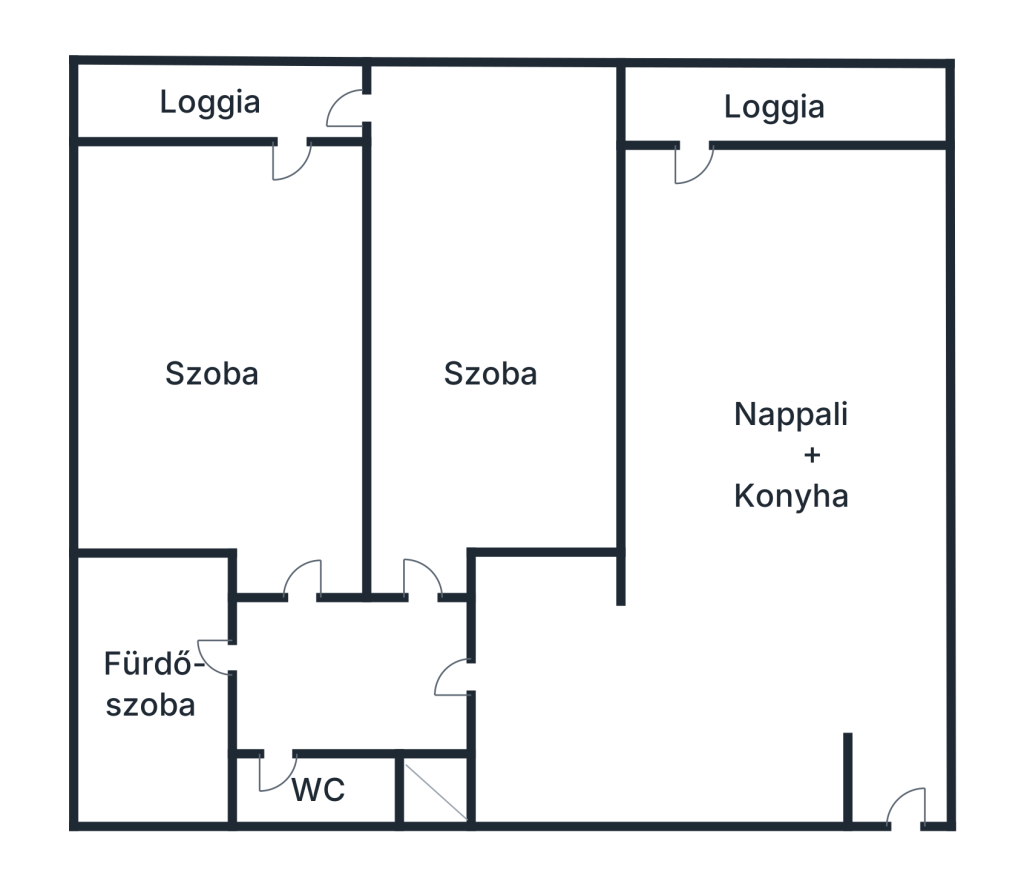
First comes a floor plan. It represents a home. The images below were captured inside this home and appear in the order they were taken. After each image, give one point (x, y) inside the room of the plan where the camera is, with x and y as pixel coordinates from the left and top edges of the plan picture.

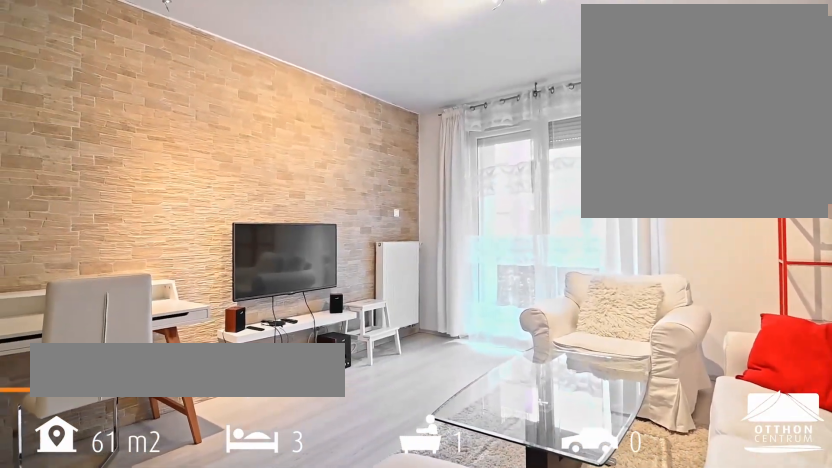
(758, 583)
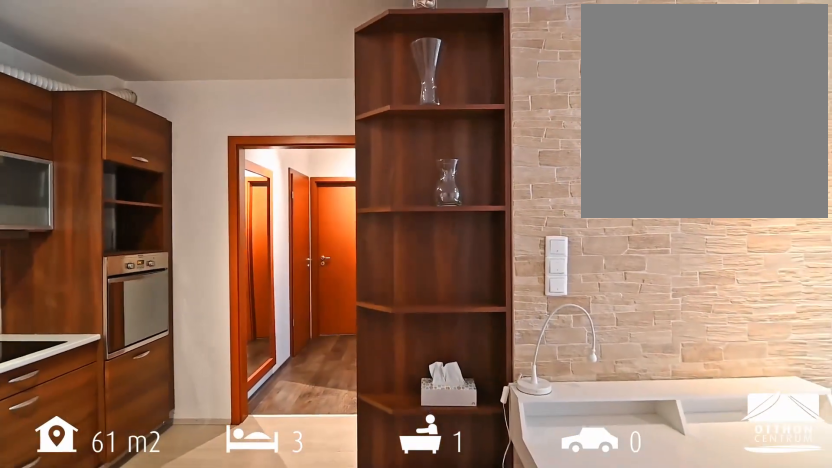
(759, 585)
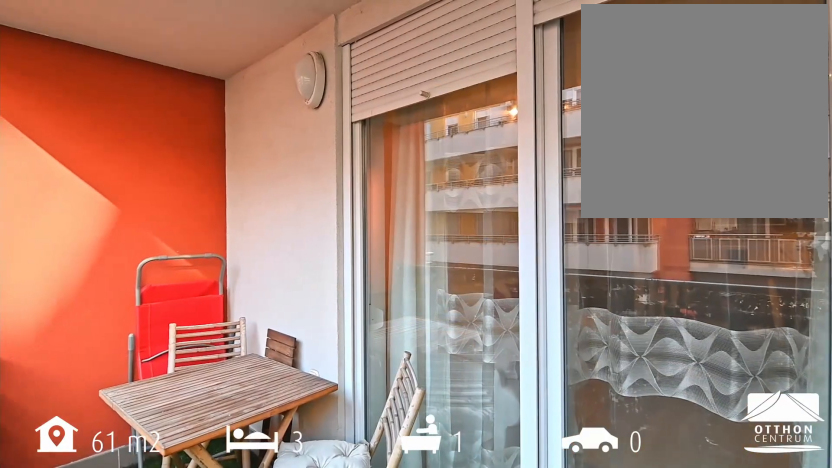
(781, 103)
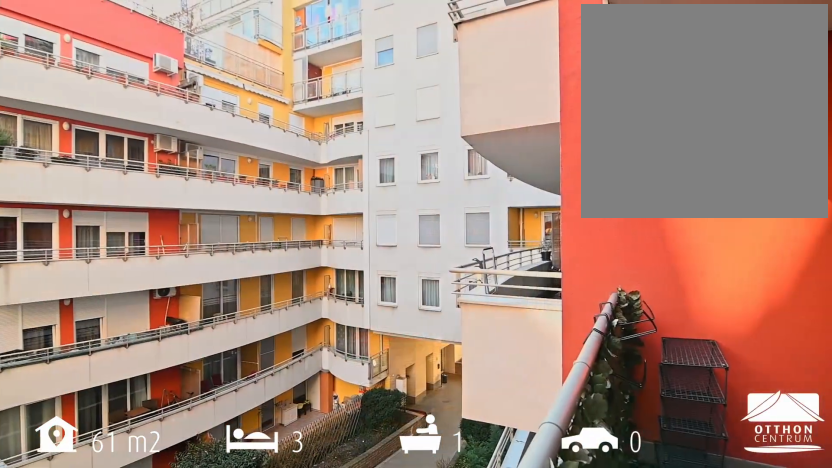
(781, 103)
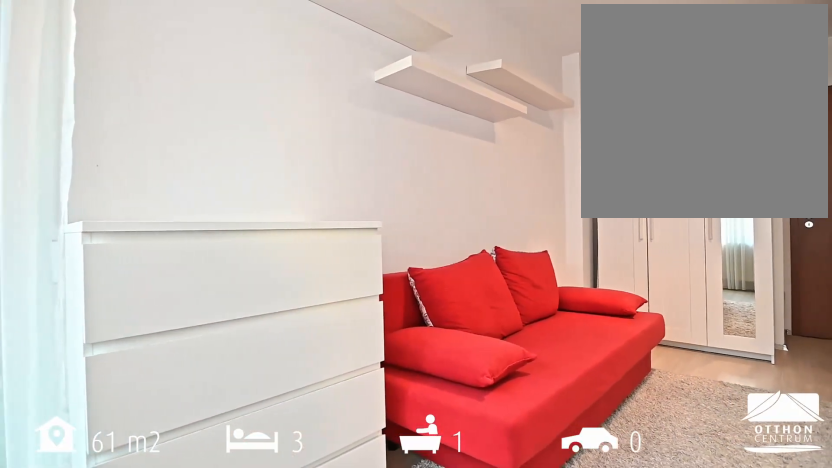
(499, 325)
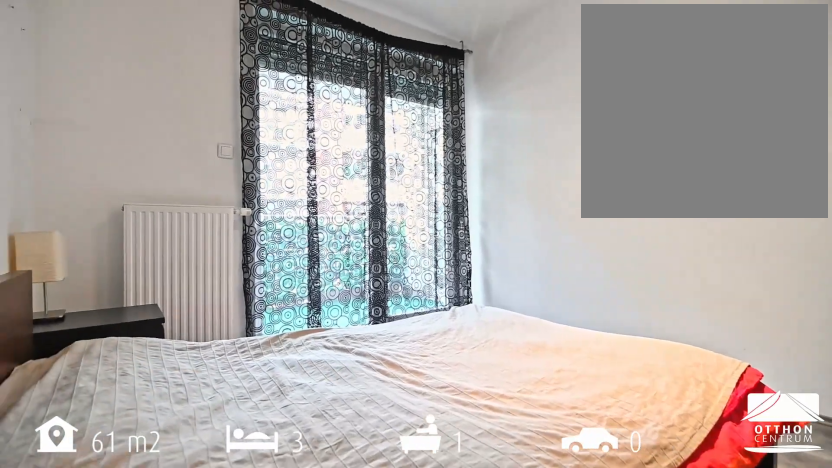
(219, 368)
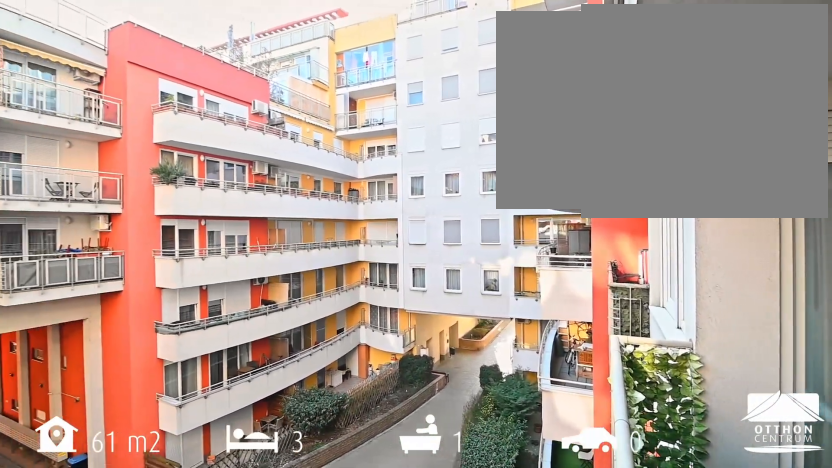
(217, 98)
